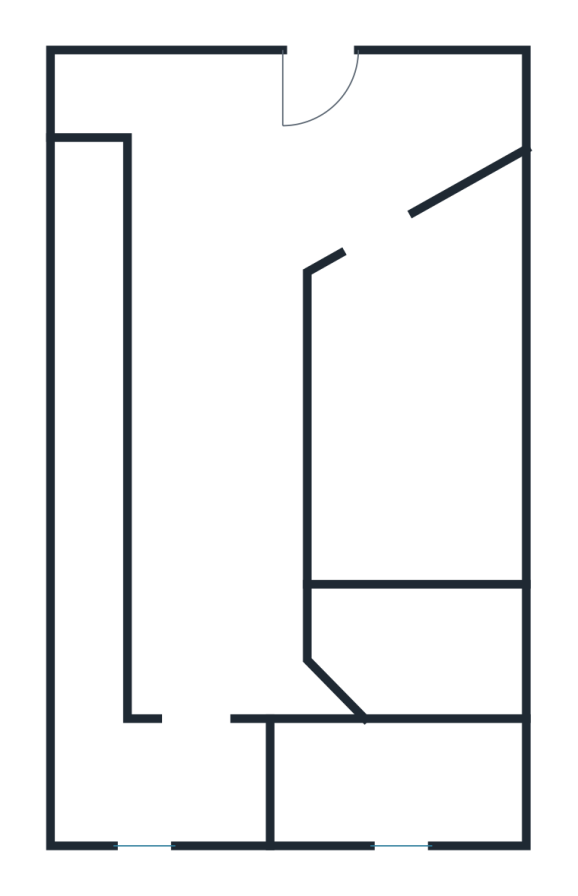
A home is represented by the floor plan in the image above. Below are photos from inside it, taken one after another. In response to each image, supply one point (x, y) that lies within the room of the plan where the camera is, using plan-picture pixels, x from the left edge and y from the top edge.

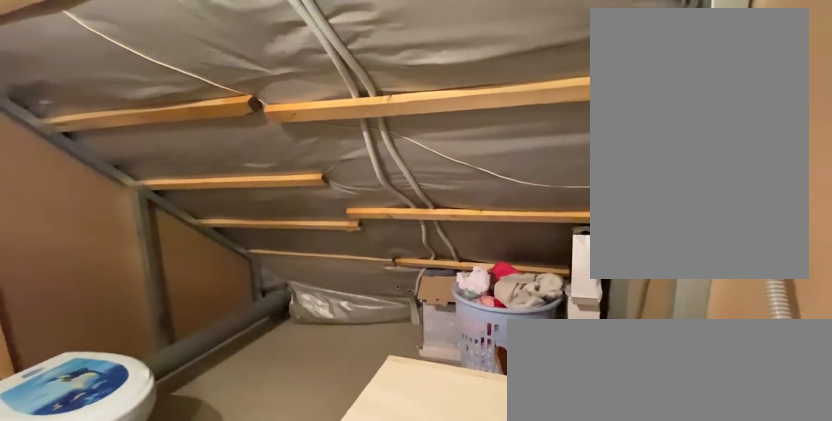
(420, 655)
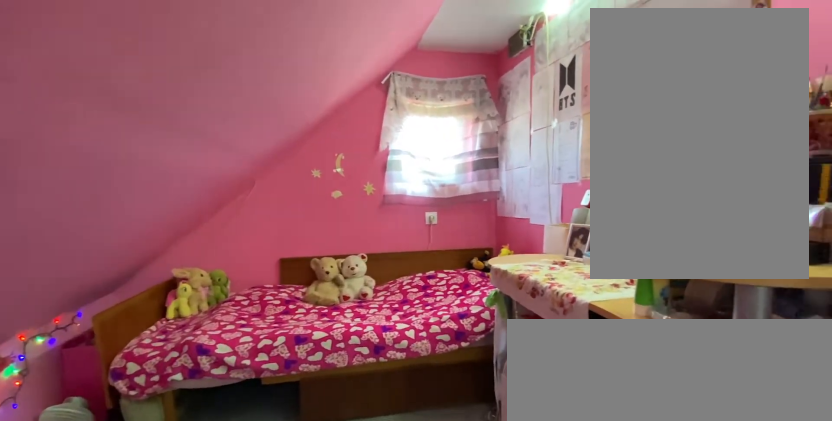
(390, 789)
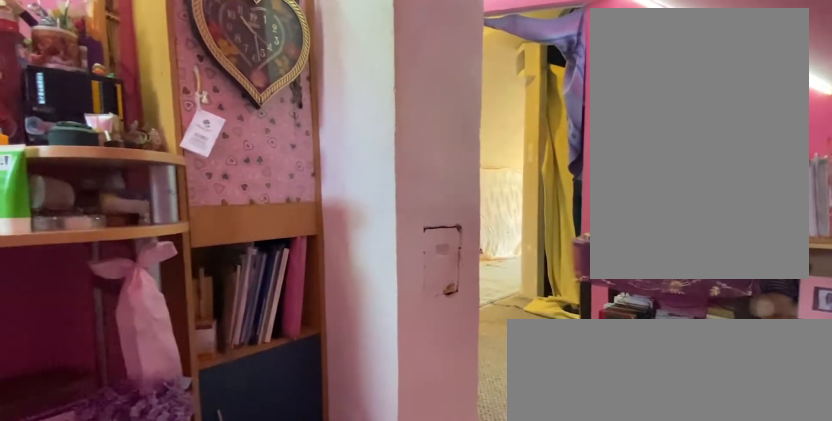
(391, 789)
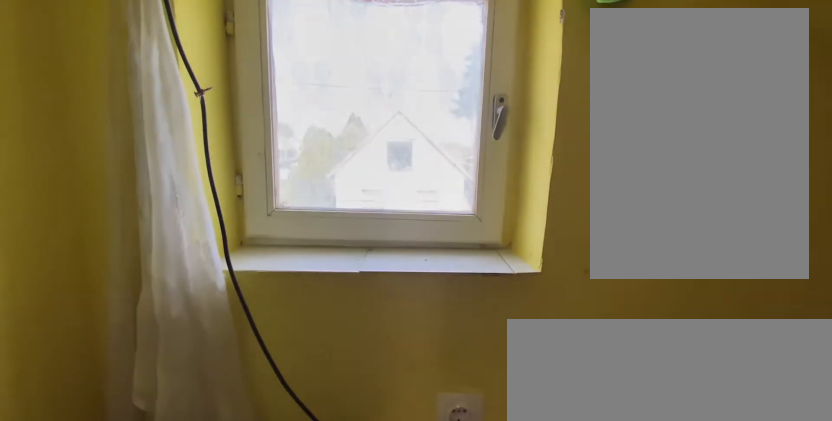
(152, 789)
